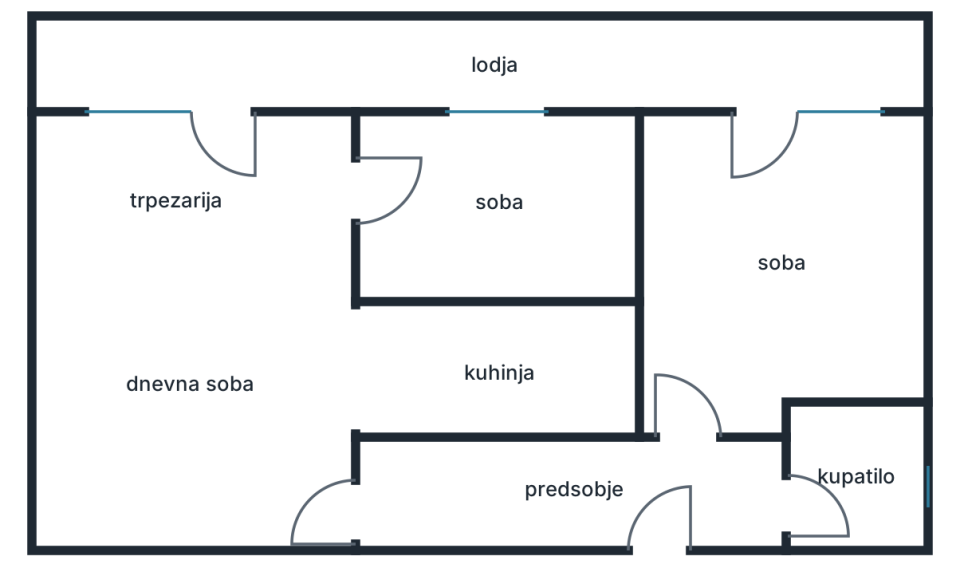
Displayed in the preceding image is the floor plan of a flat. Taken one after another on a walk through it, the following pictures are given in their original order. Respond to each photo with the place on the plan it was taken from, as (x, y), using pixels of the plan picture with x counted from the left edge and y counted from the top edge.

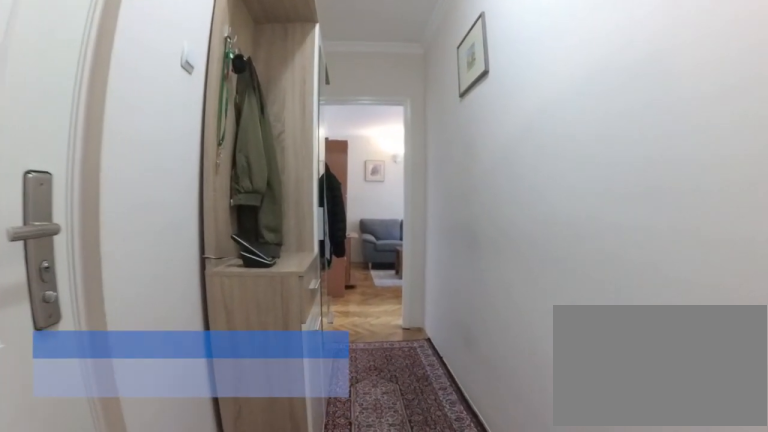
(639, 497)
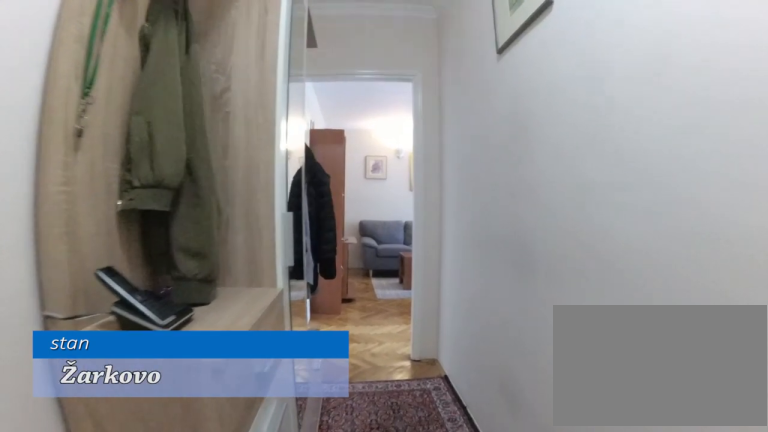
(591, 497)
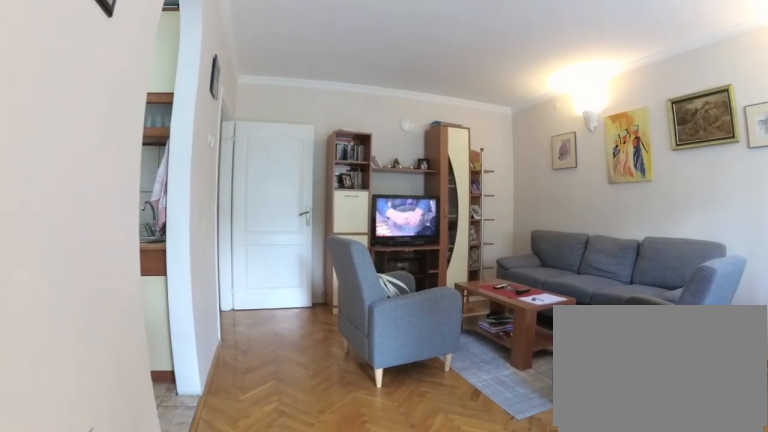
(318, 200)
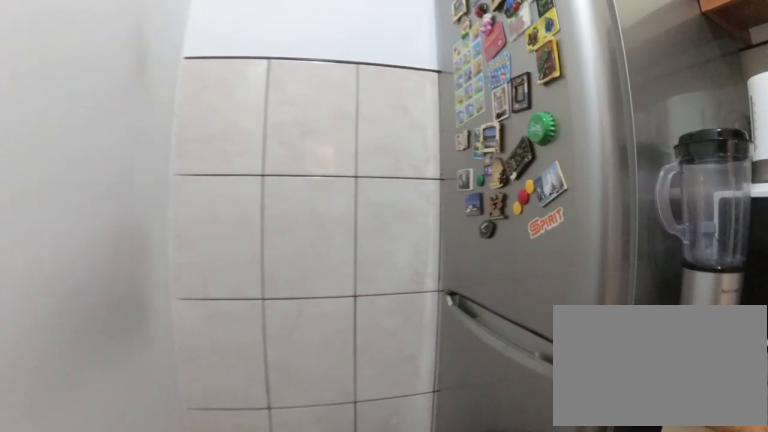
(550, 360)
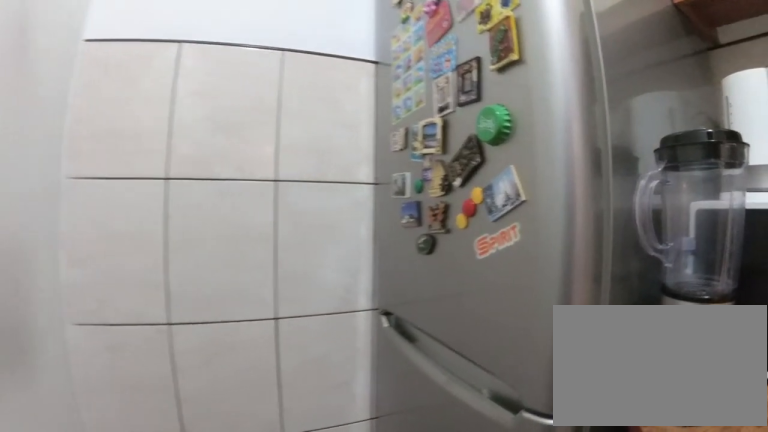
(568, 358)
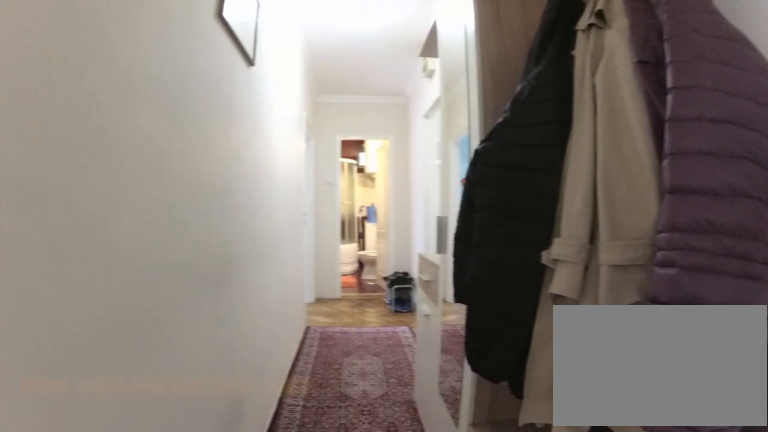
(312, 471)
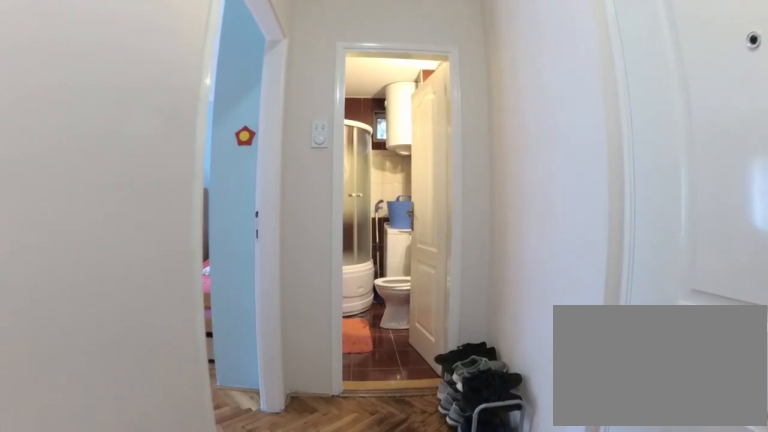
(605, 489)
